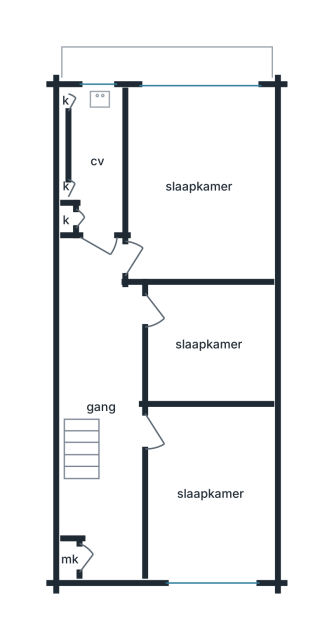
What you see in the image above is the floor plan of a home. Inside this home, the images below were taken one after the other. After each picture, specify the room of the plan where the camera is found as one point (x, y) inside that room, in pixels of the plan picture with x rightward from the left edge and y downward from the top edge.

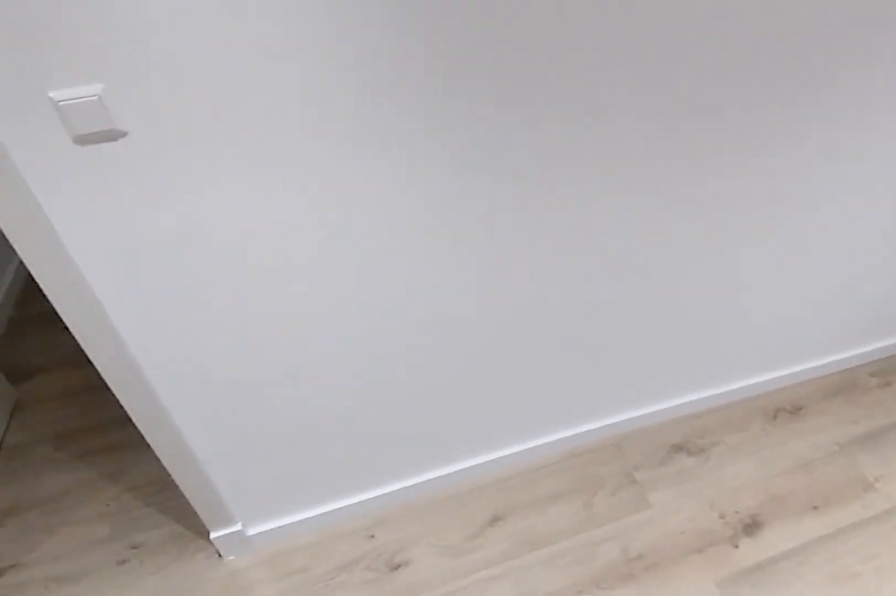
(103, 402)
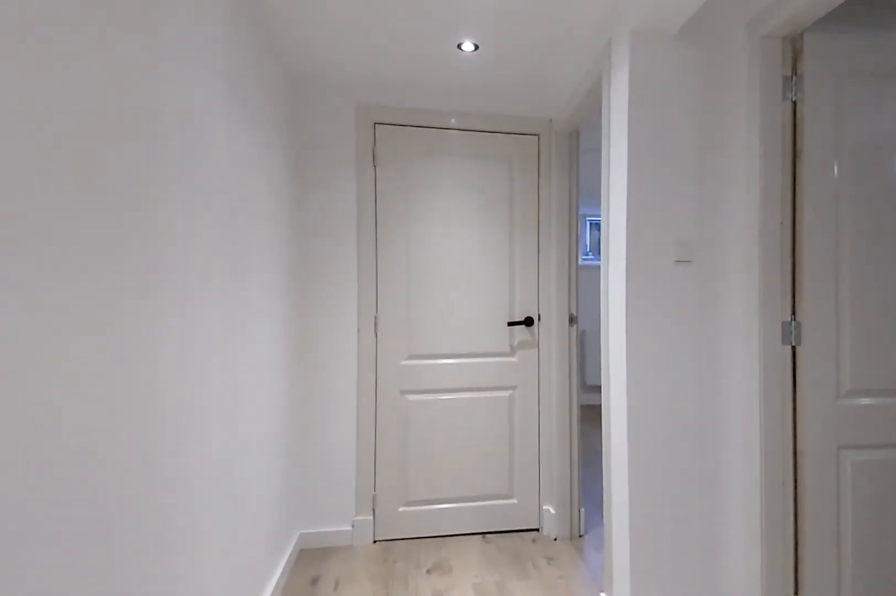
(103, 402)
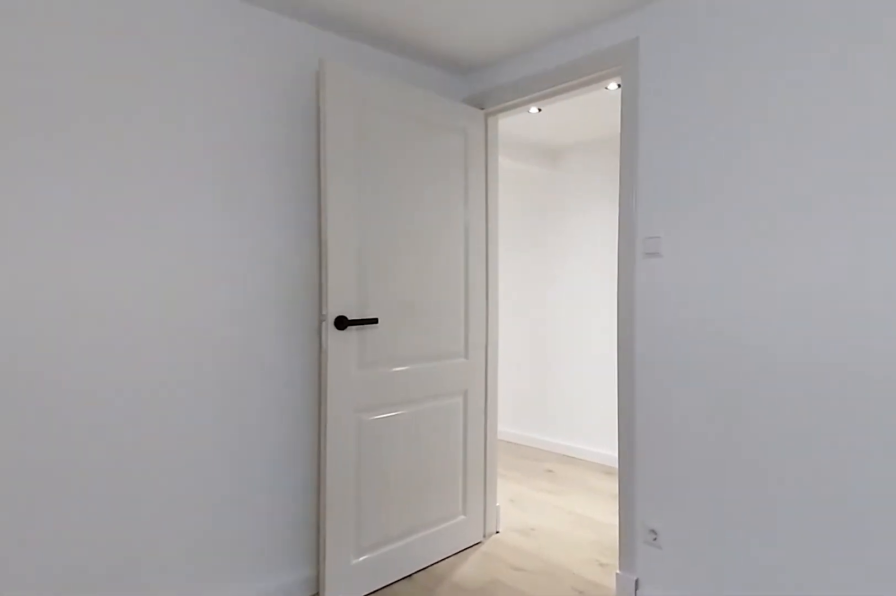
(163, 158)
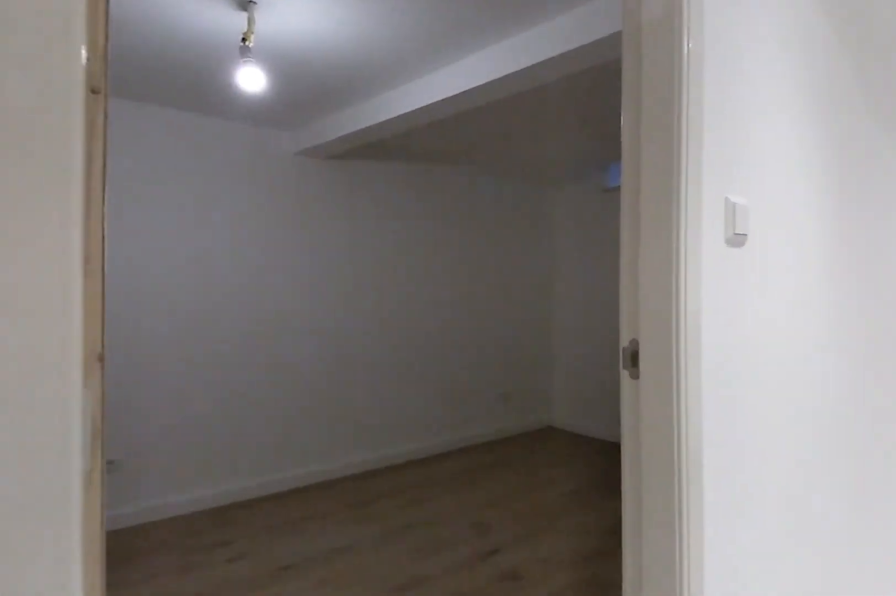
(103, 401)
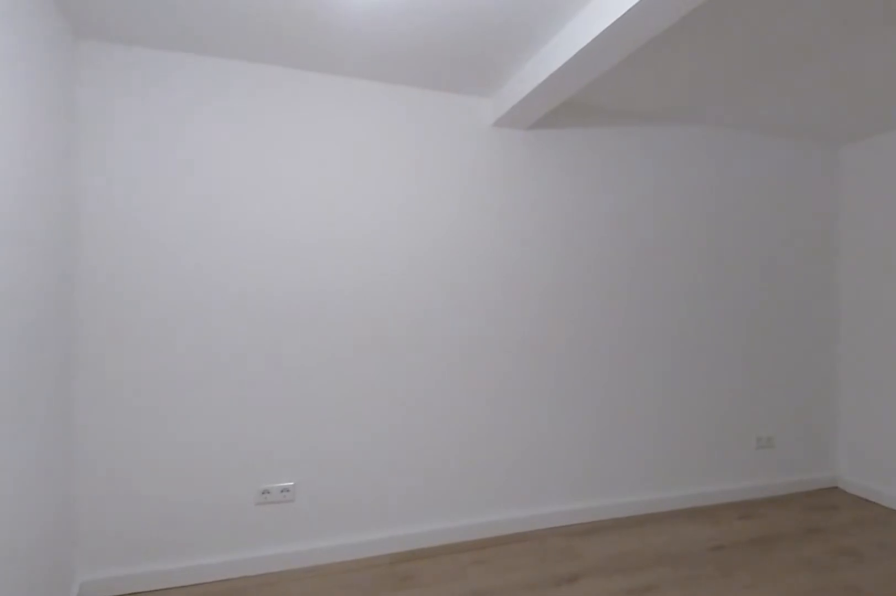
(208, 573)
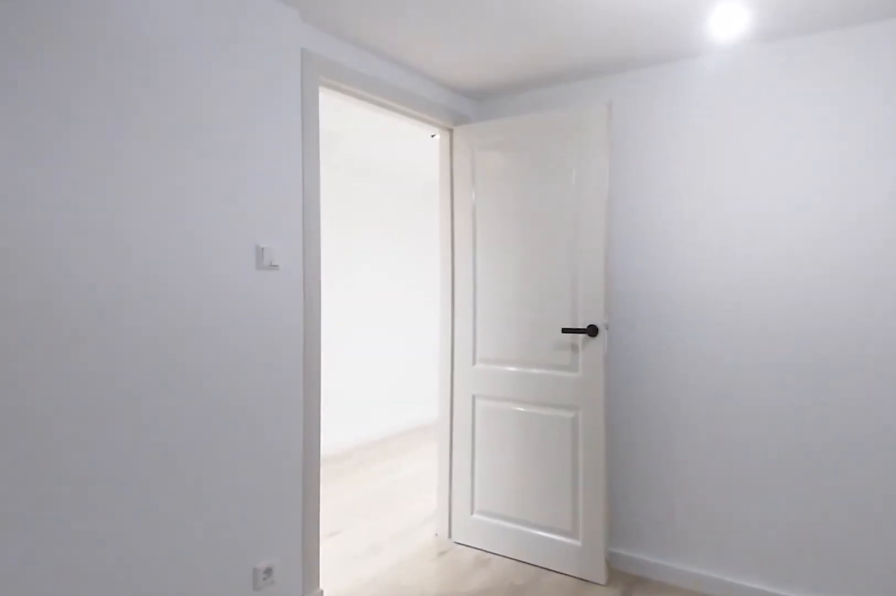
(208, 573)
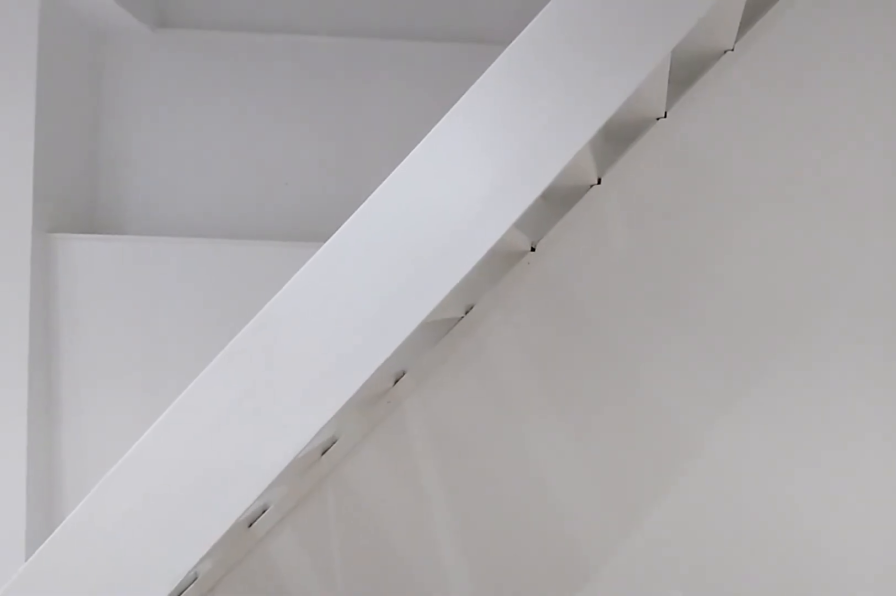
(103, 402)
